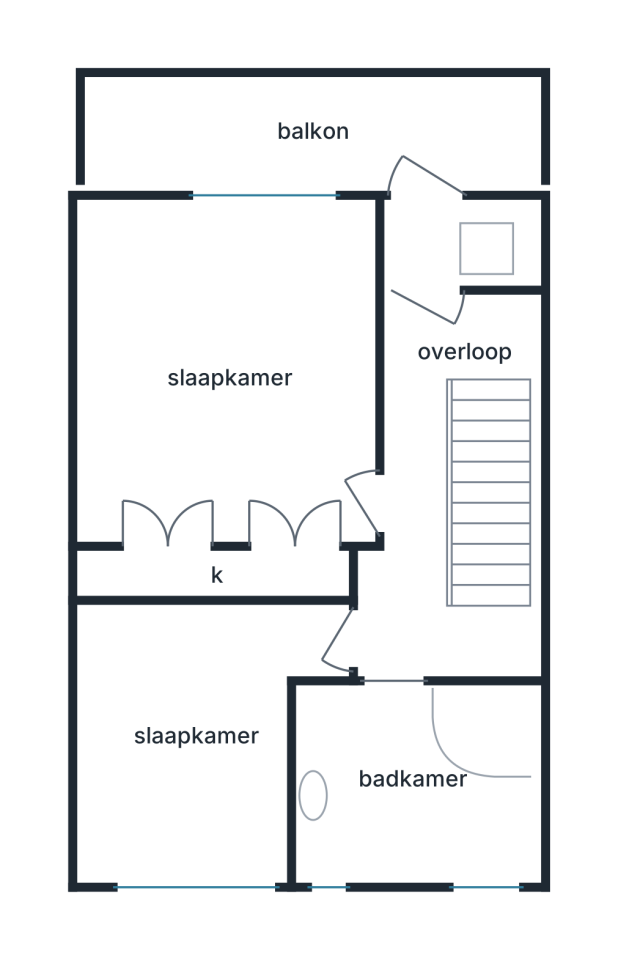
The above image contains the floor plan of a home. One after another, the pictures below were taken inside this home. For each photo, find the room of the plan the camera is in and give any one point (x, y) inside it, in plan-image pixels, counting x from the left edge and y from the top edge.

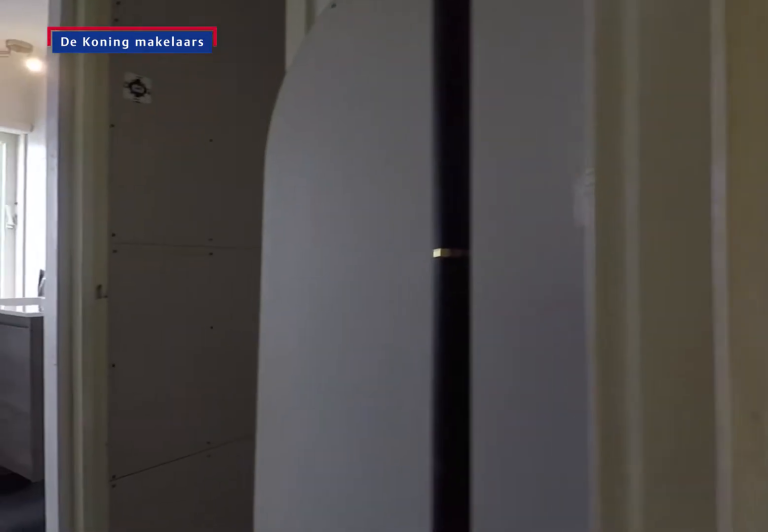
(434, 493)
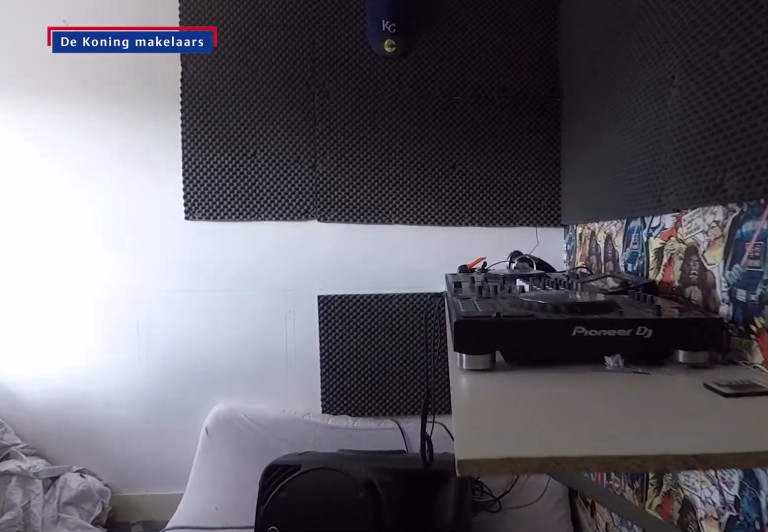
(196, 732)
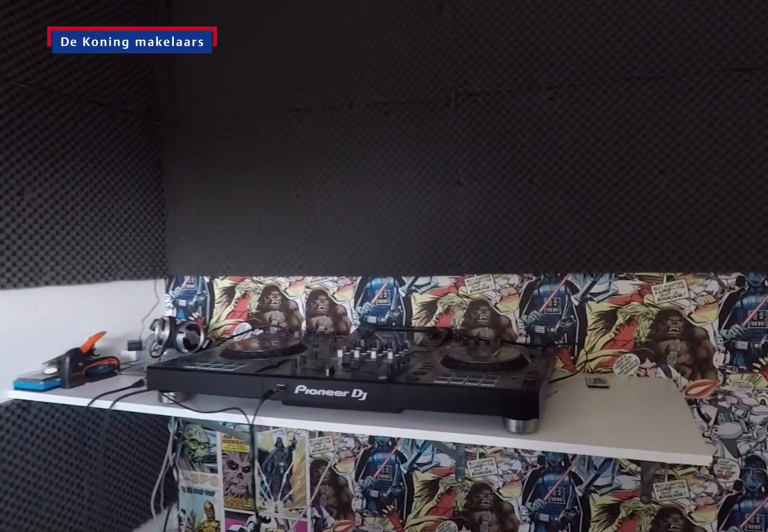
(196, 732)
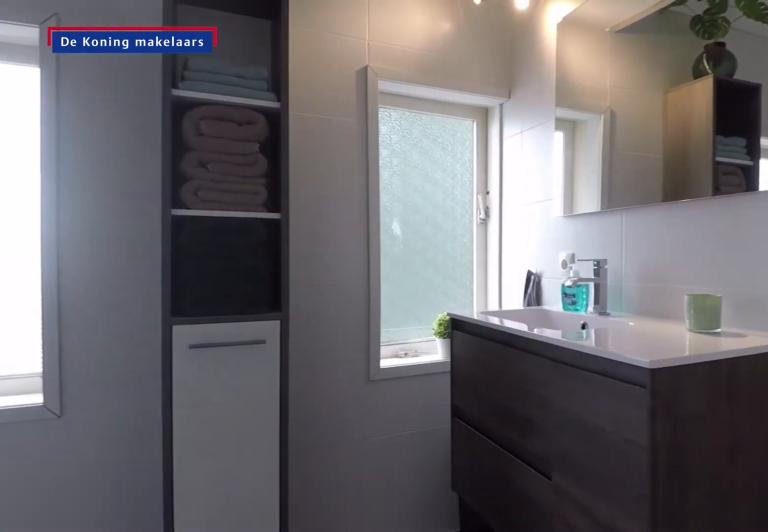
(414, 775)
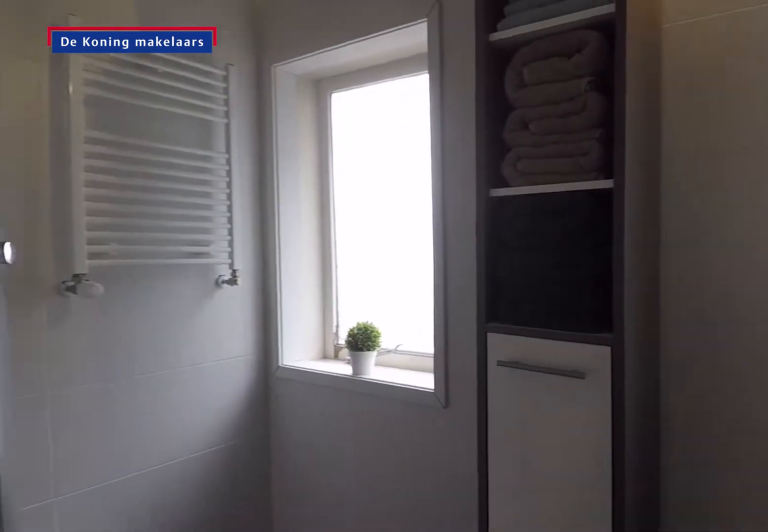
(414, 775)
